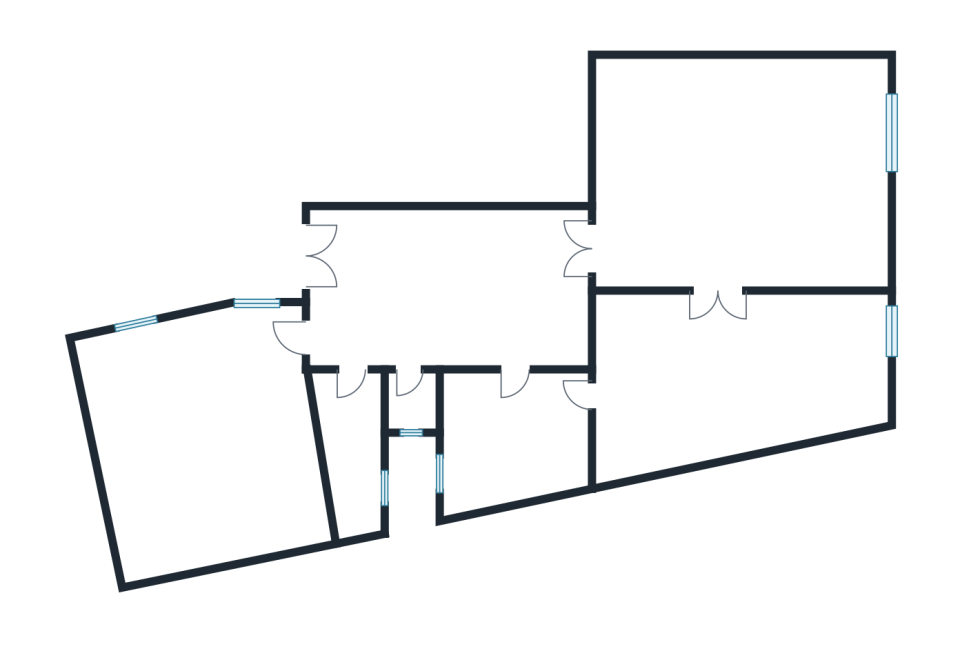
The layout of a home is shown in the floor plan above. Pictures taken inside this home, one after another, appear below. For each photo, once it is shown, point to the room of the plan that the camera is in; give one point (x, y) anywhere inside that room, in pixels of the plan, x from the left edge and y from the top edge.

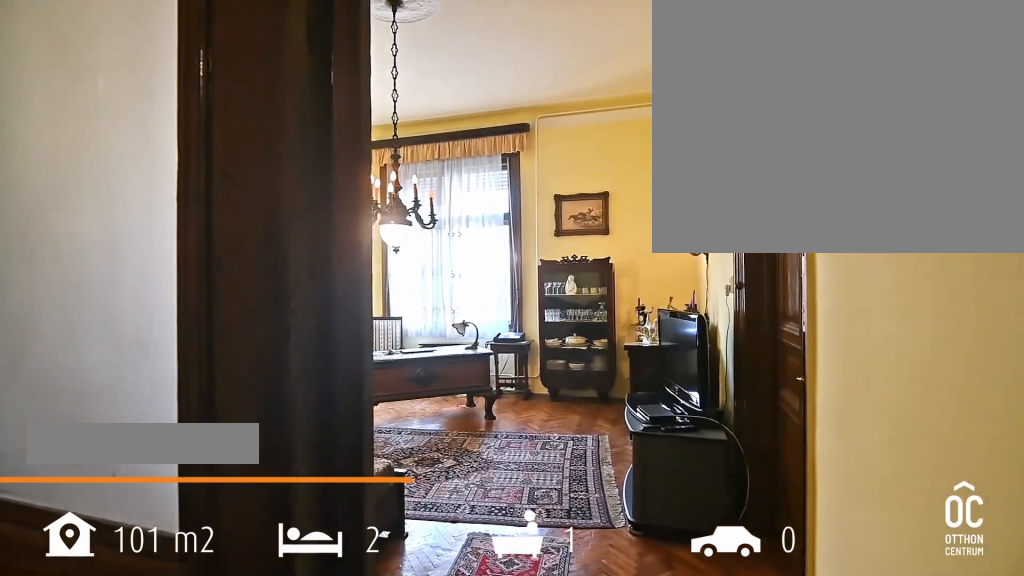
(741, 173)
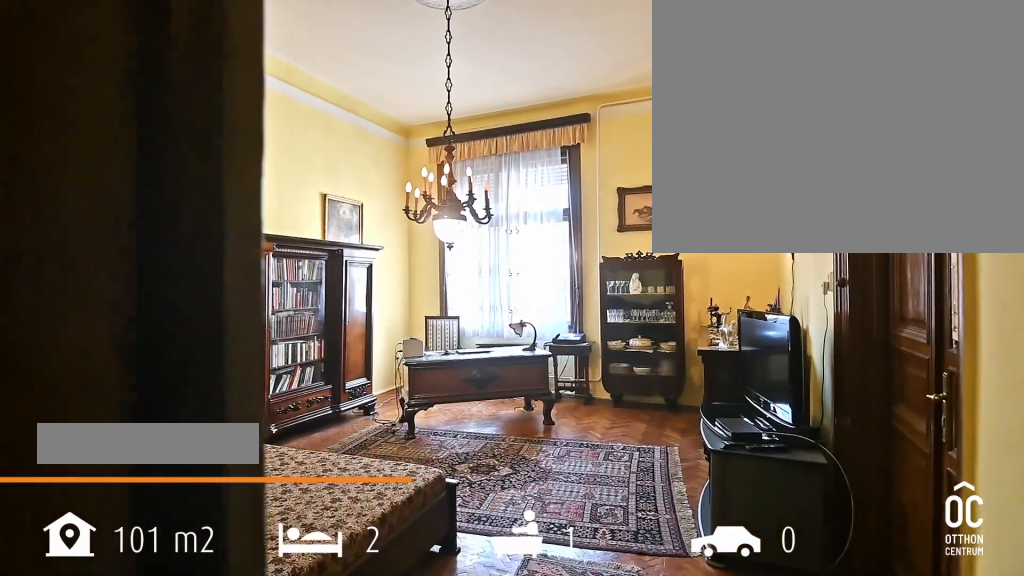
(741, 173)
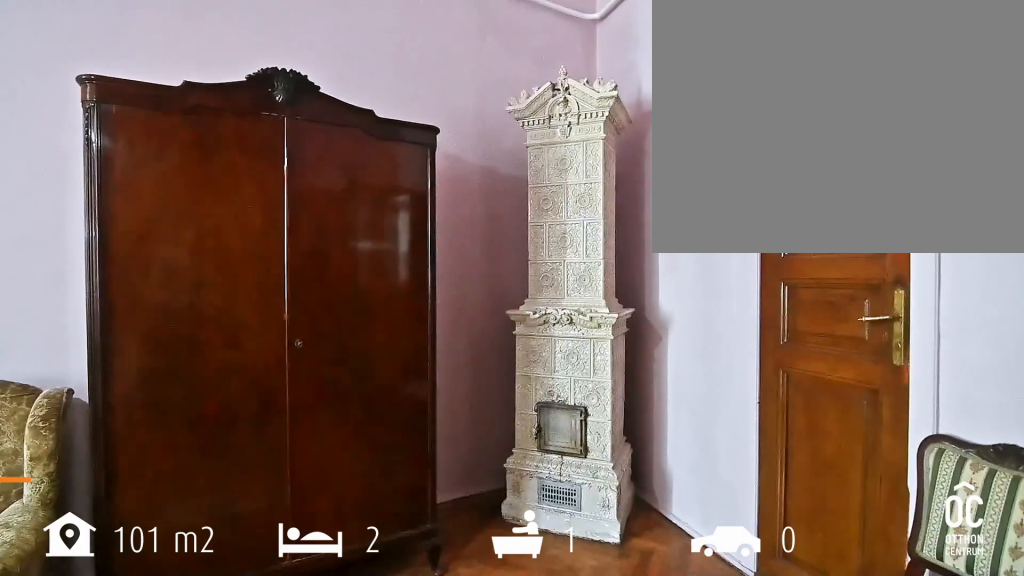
(733, 370)
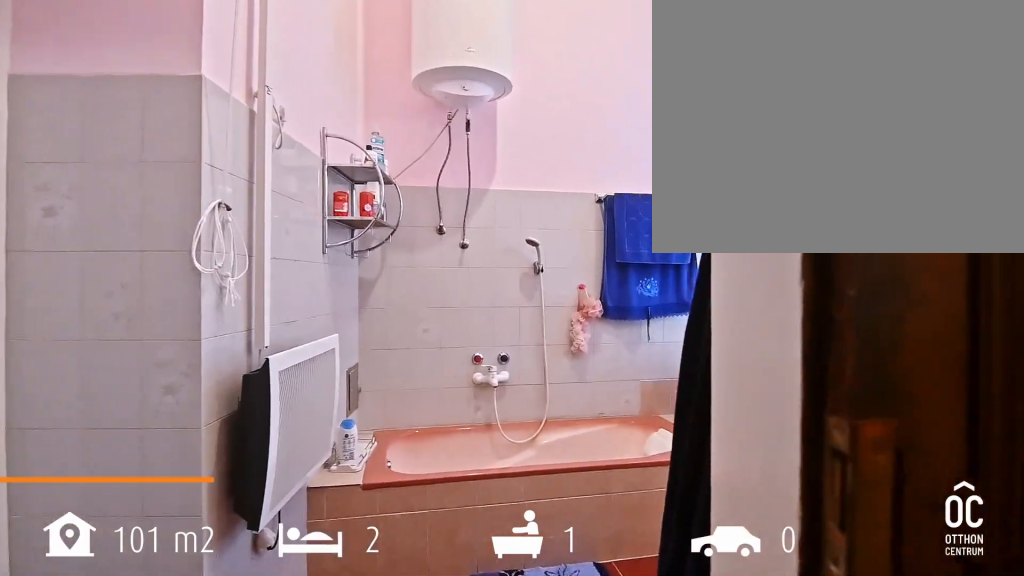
(506, 433)
